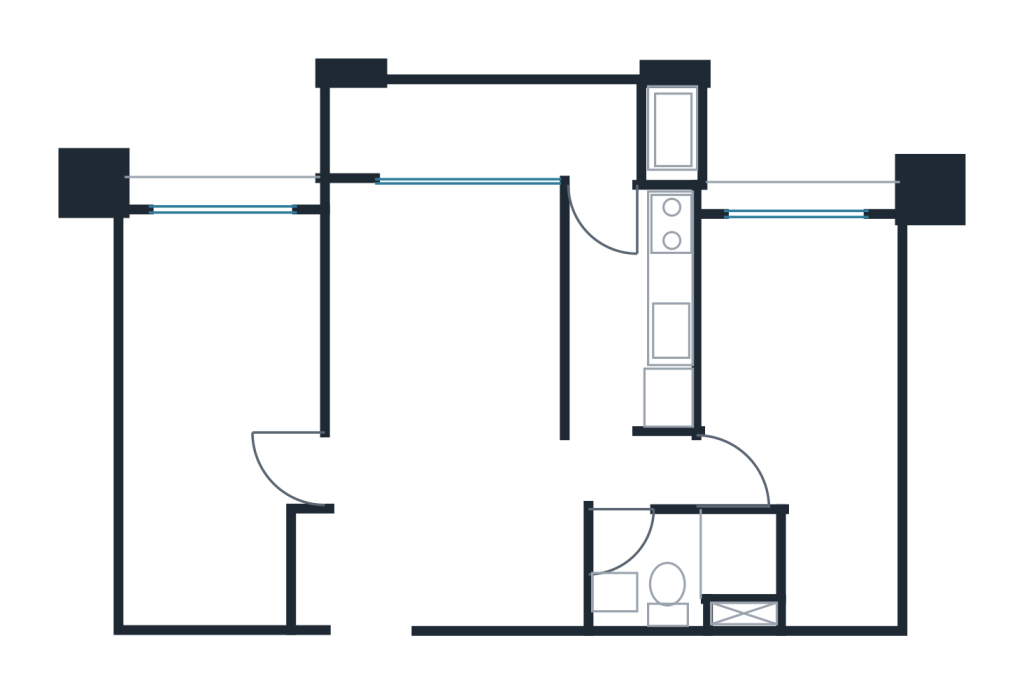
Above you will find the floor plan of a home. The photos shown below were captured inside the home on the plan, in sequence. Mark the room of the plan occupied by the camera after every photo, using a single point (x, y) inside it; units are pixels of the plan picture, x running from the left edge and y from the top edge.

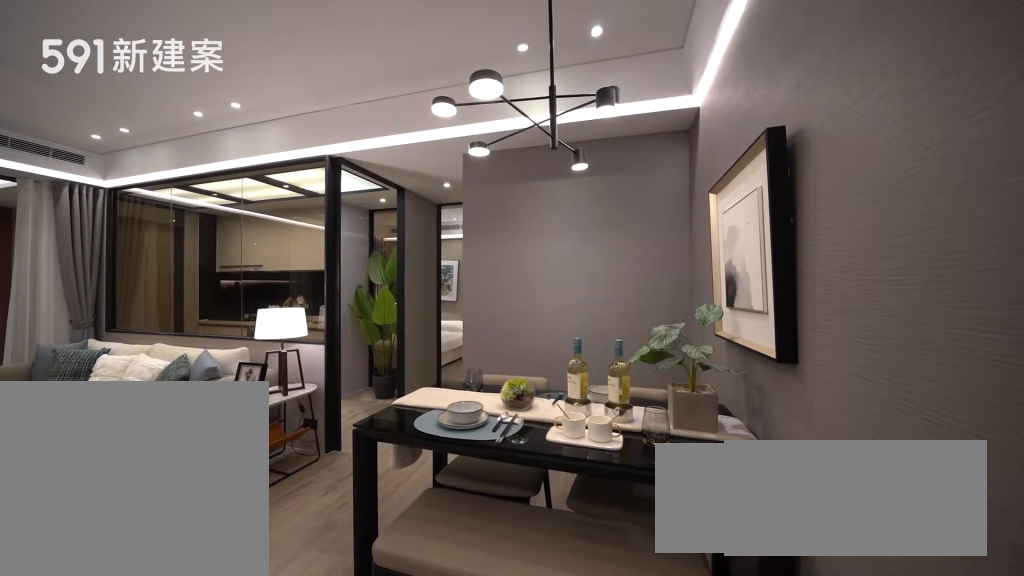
(507, 548)
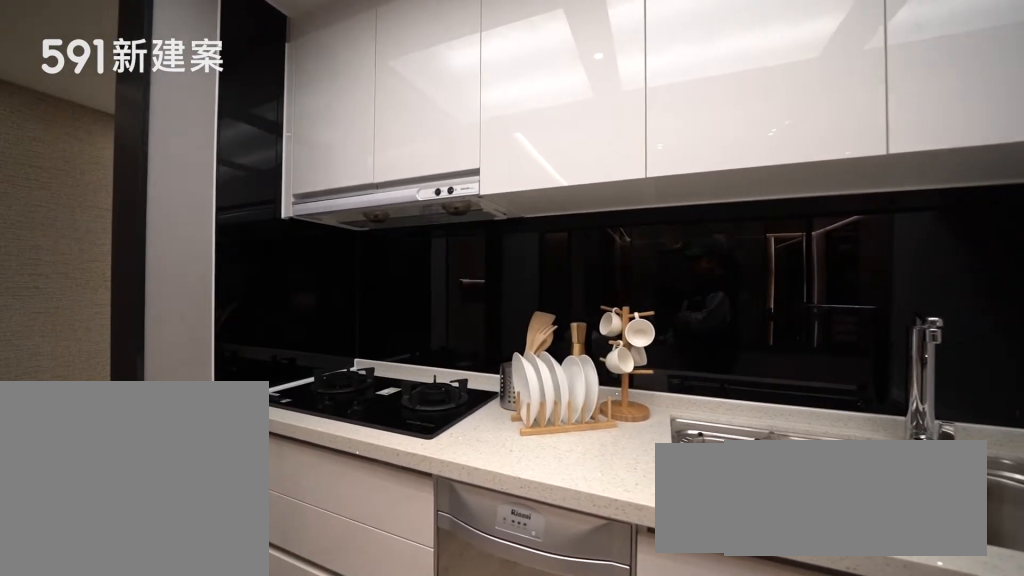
(634, 305)
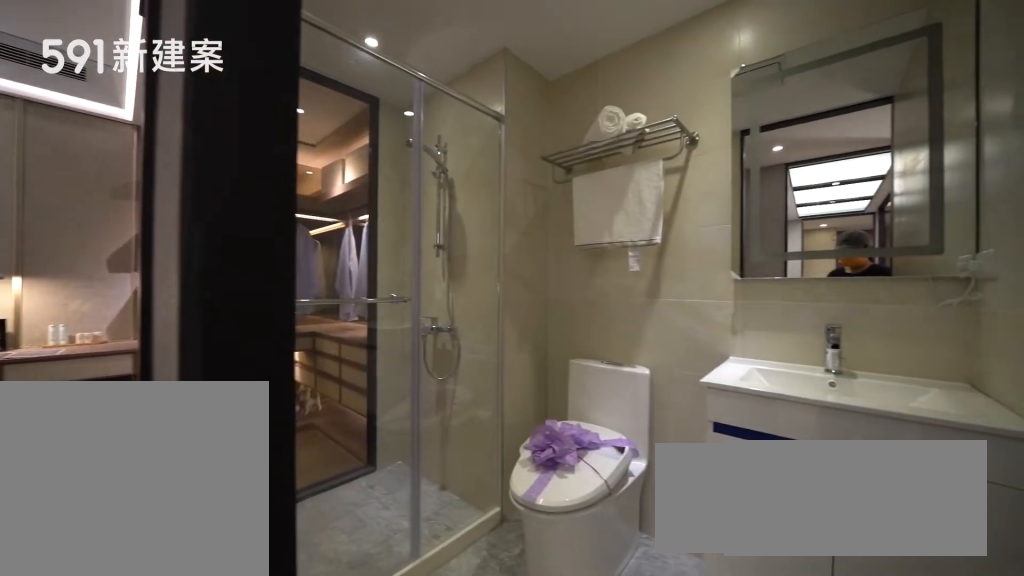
(690, 573)
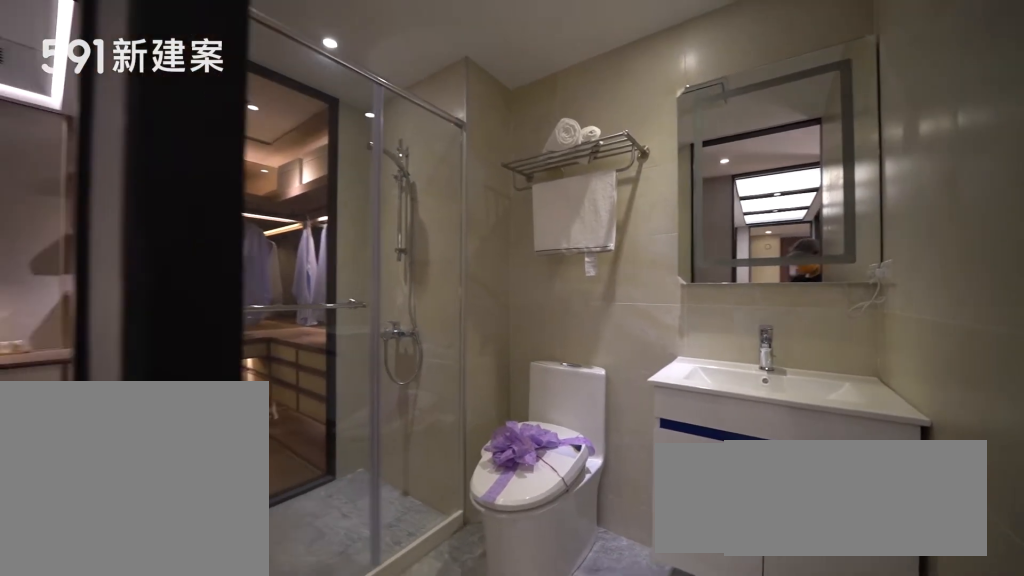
(690, 573)
